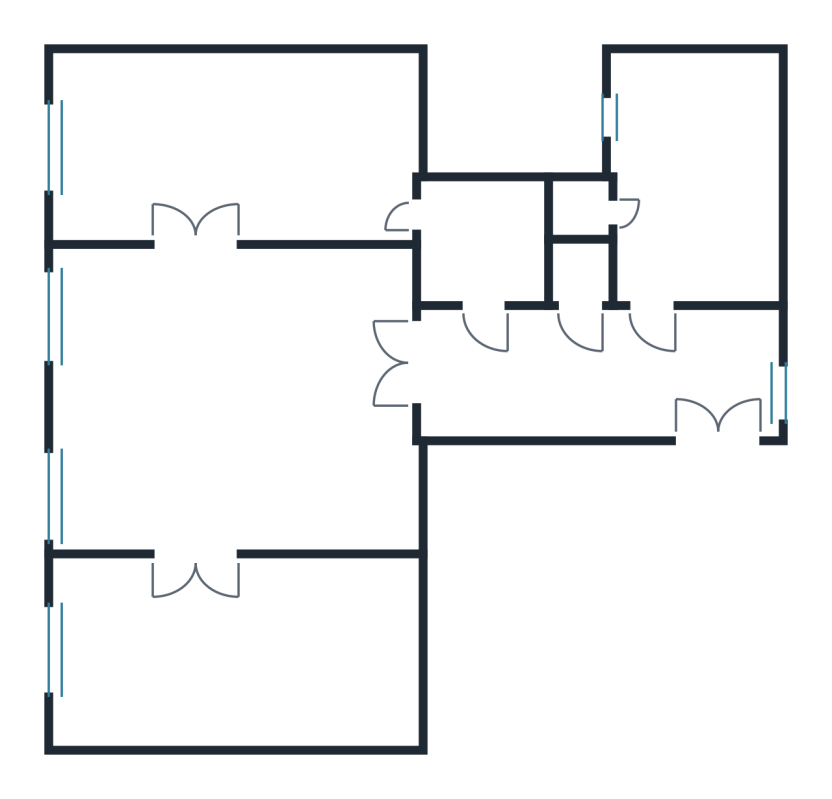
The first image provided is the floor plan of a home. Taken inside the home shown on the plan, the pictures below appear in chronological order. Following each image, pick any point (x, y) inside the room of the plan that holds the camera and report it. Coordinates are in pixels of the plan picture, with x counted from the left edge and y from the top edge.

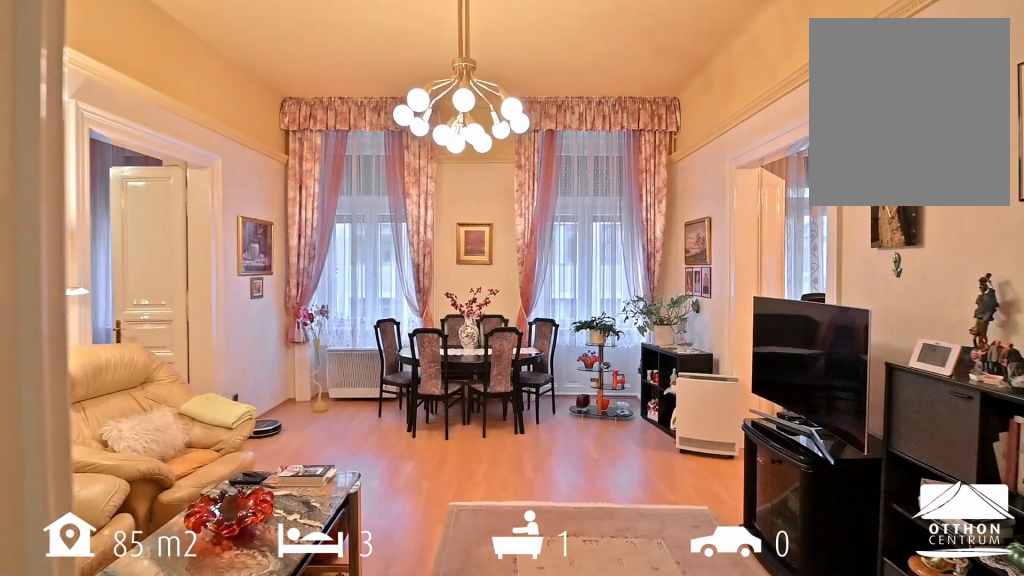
(240, 420)
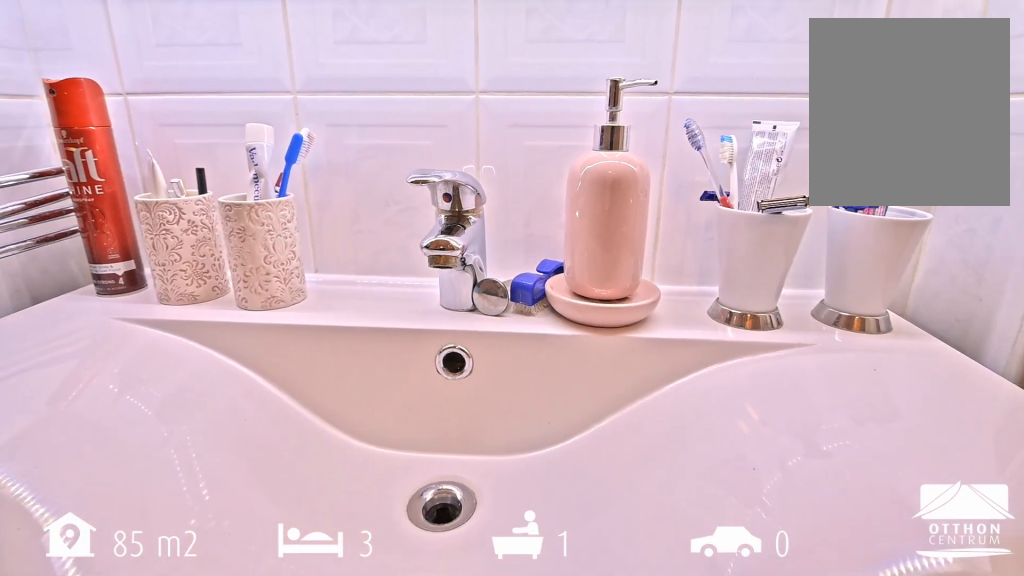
(492, 248)
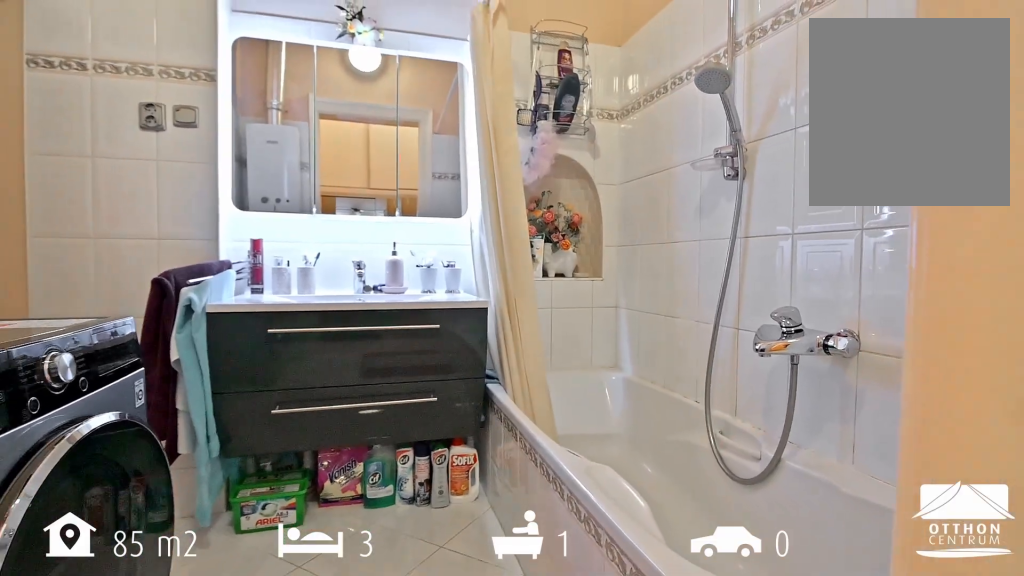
(492, 248)
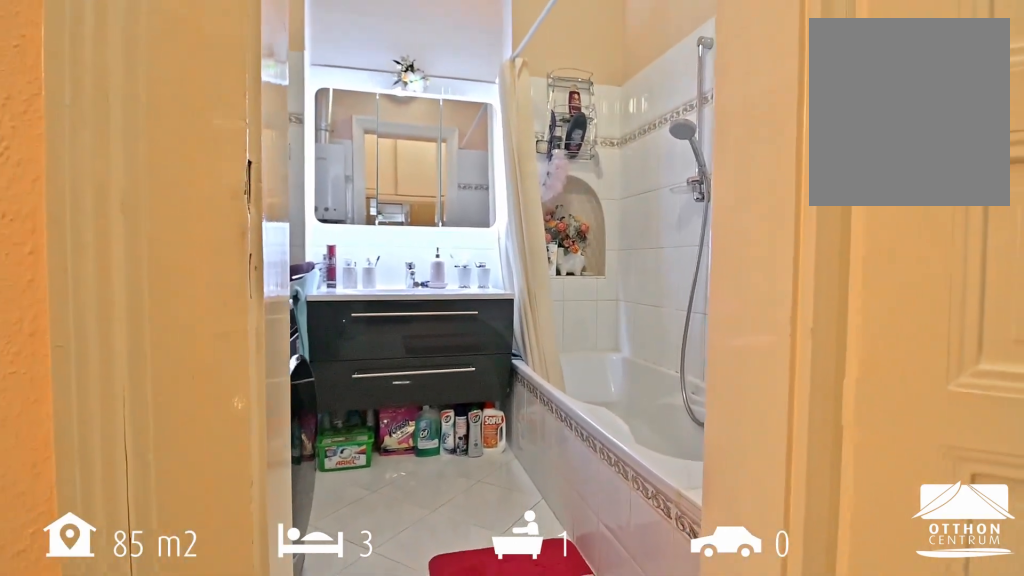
(443, 273)
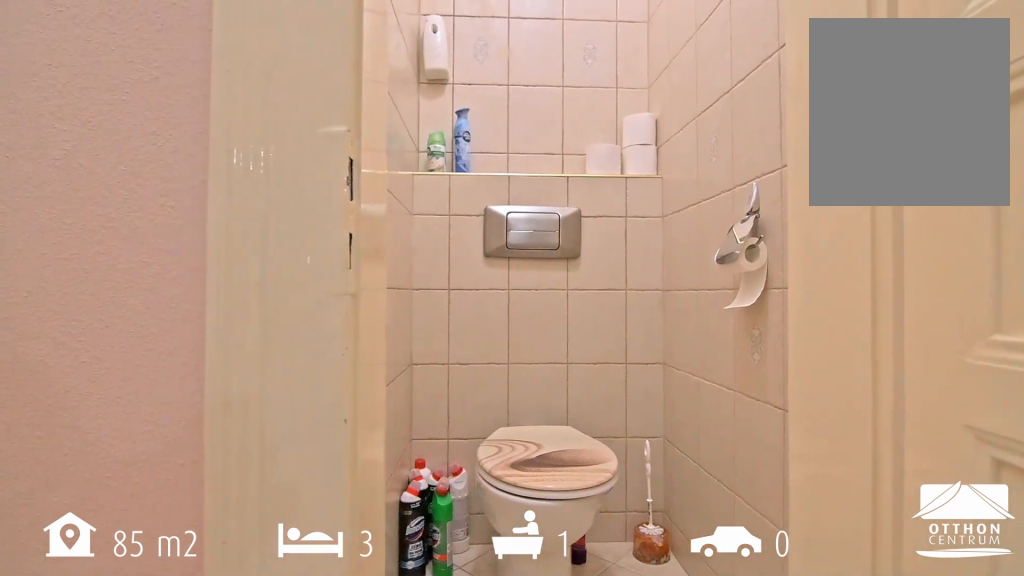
(587, 255)
